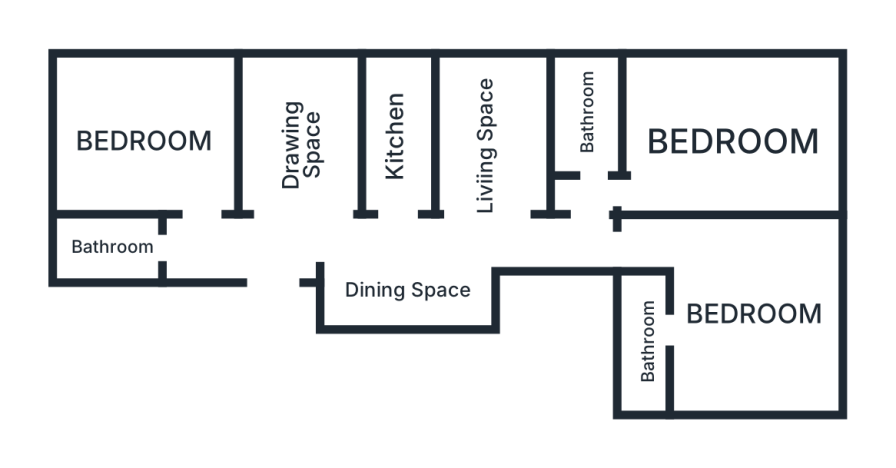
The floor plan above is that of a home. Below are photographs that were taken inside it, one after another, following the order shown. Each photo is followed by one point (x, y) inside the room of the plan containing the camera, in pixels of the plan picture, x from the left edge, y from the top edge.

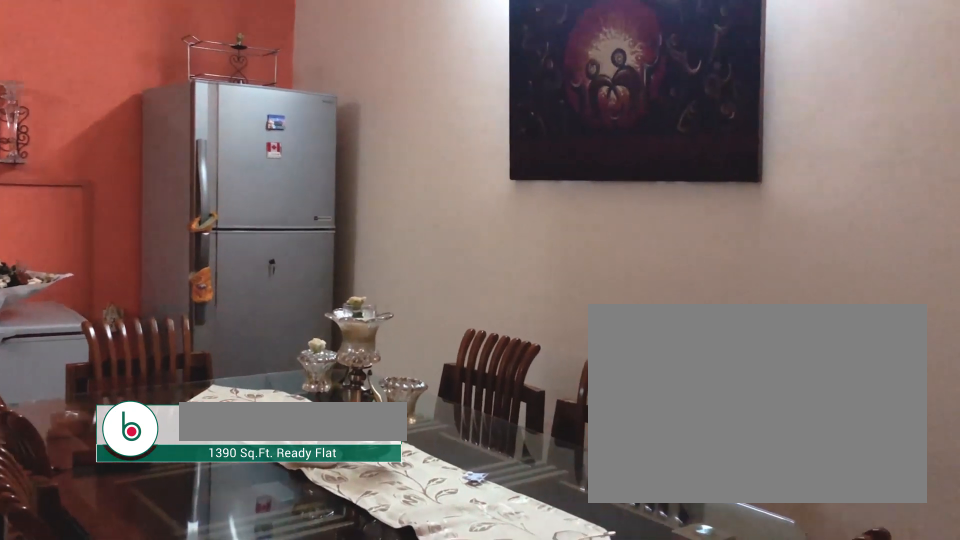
(395, 257)
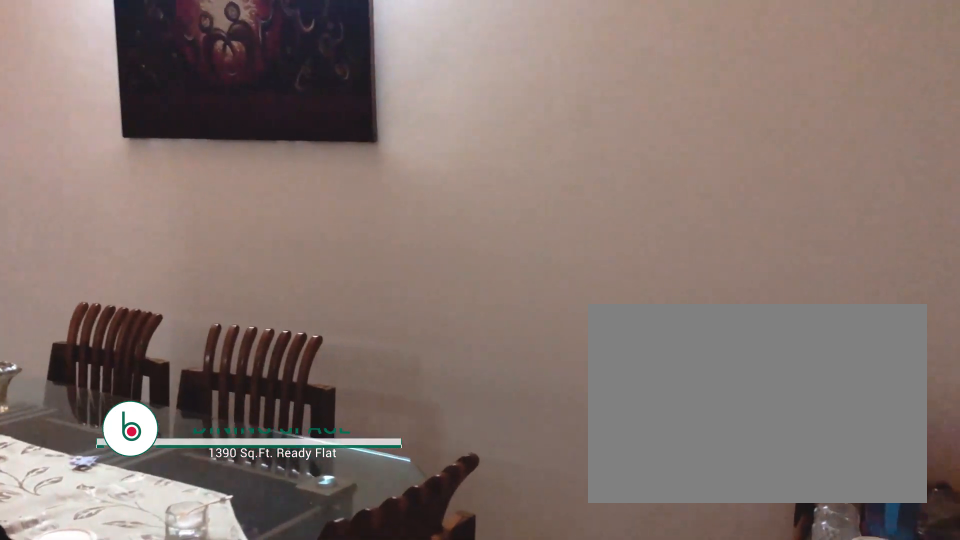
(395, 257)
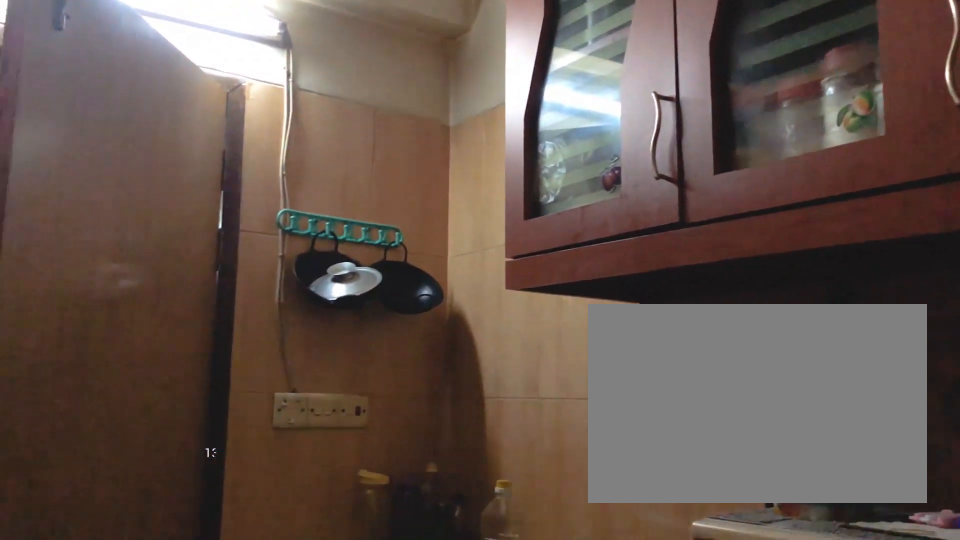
(394, 189)
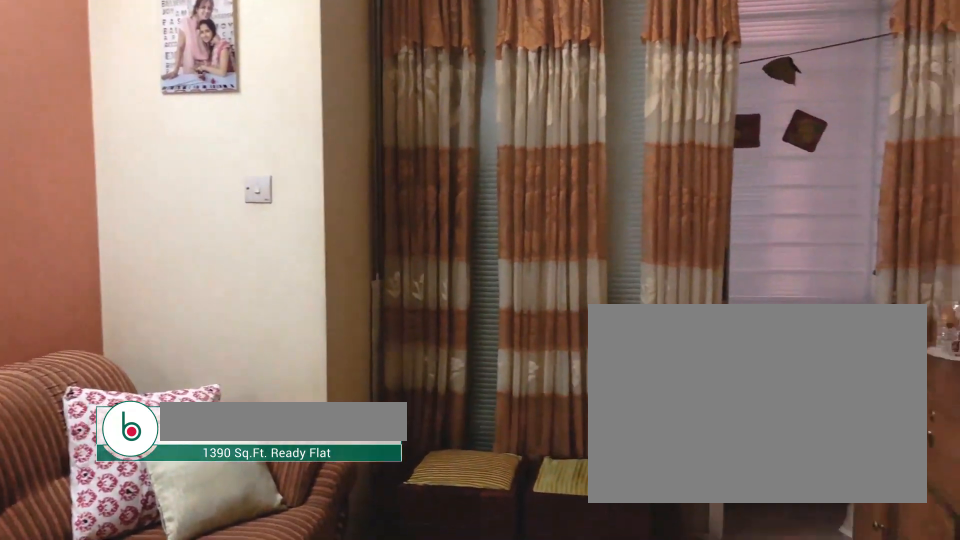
(521, 141)
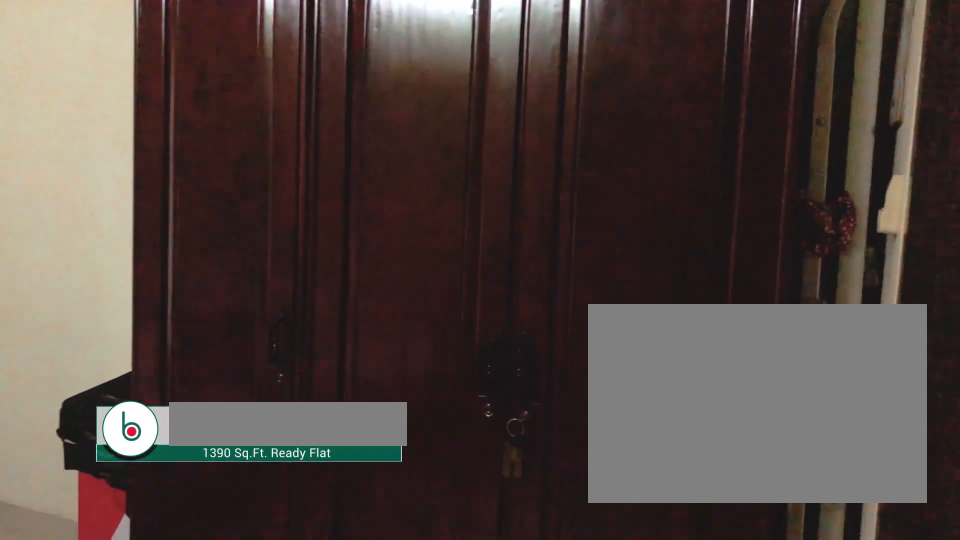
(750, 273)
